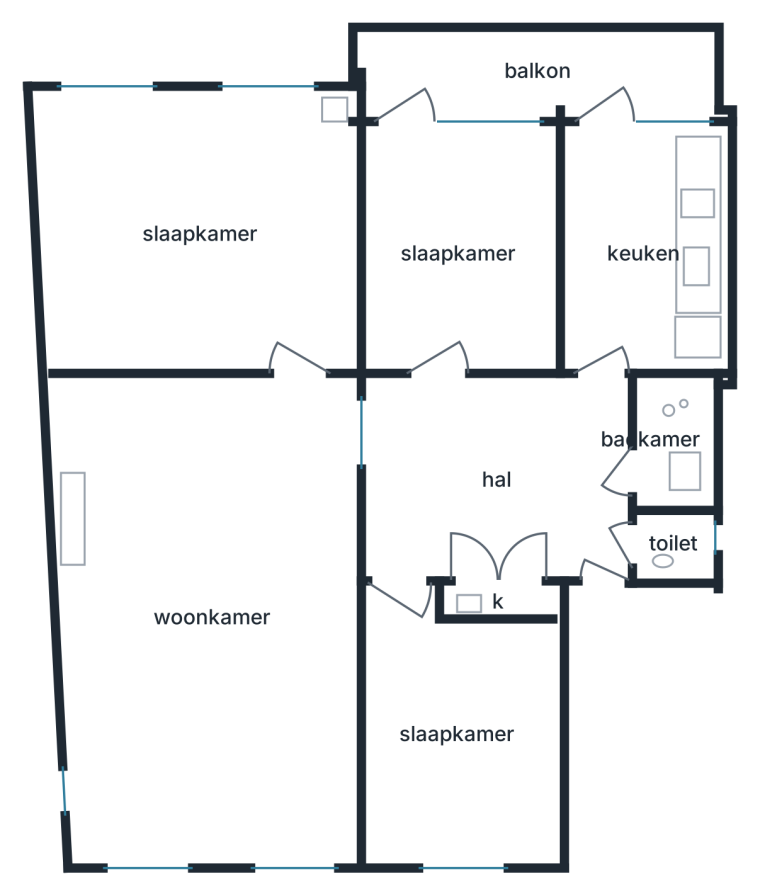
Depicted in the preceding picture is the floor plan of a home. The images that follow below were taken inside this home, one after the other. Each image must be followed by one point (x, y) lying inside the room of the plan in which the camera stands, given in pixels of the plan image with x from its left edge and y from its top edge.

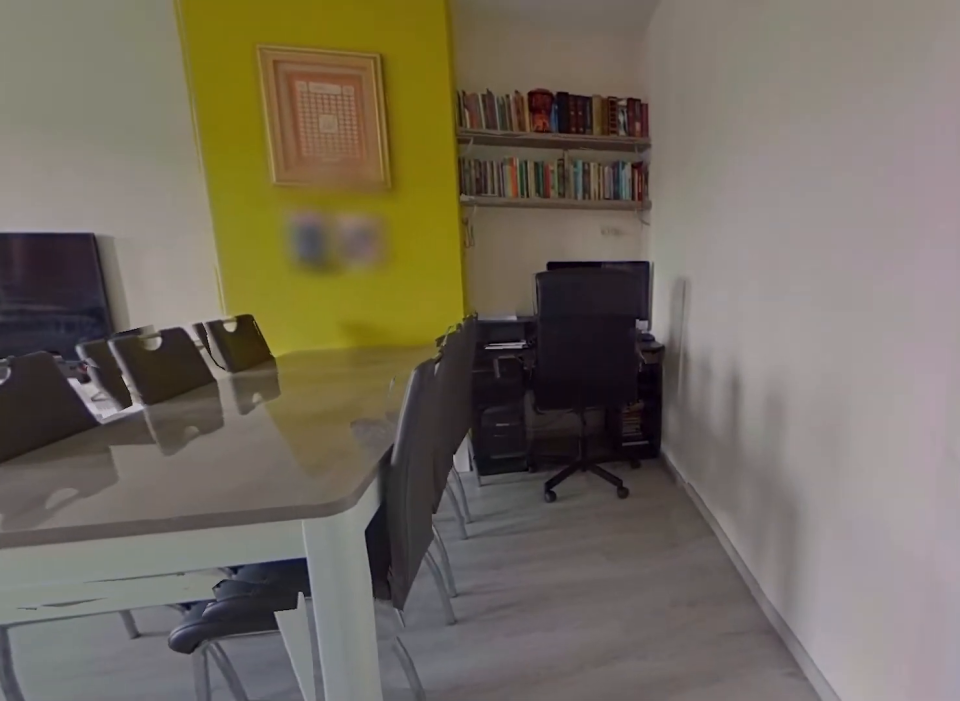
(213, 618)
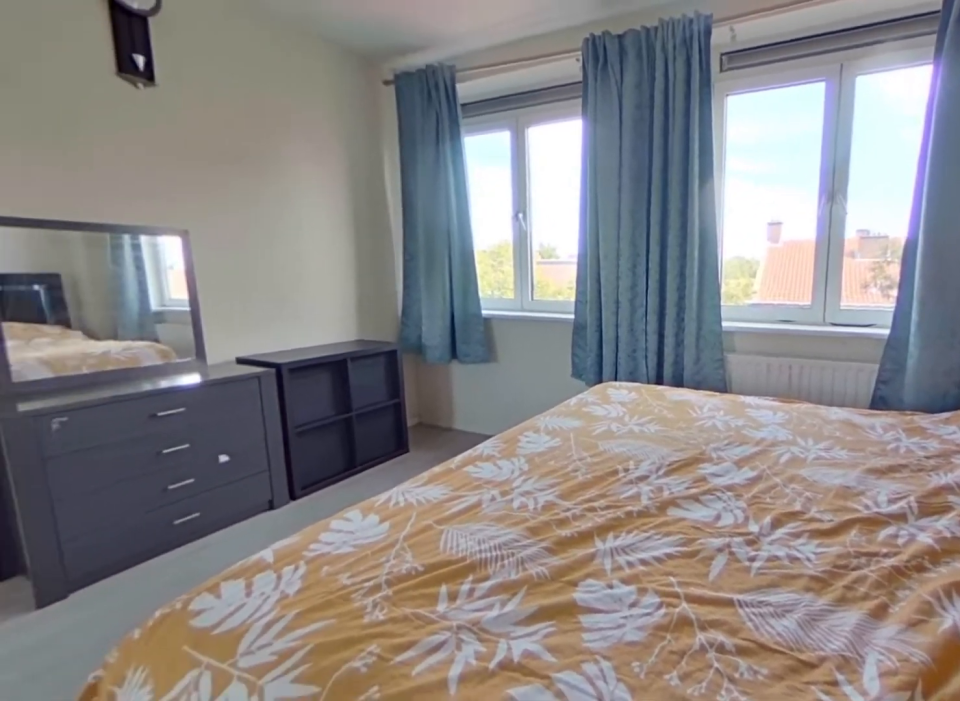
(199, 232)
